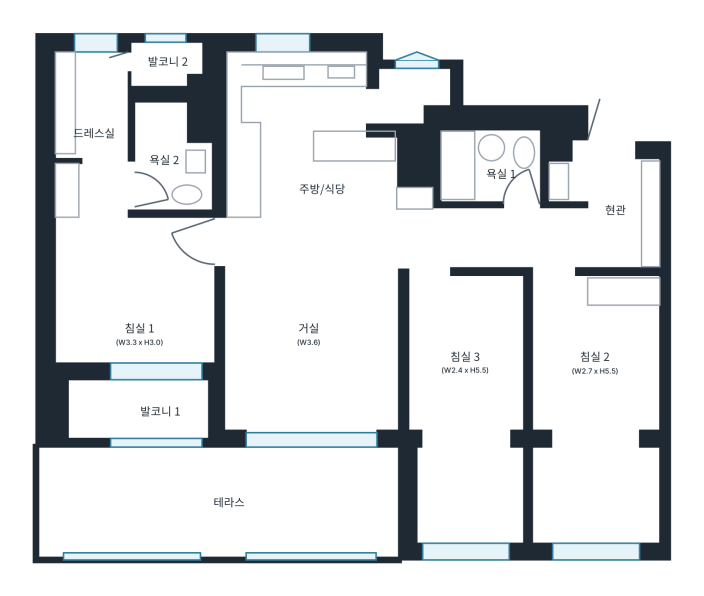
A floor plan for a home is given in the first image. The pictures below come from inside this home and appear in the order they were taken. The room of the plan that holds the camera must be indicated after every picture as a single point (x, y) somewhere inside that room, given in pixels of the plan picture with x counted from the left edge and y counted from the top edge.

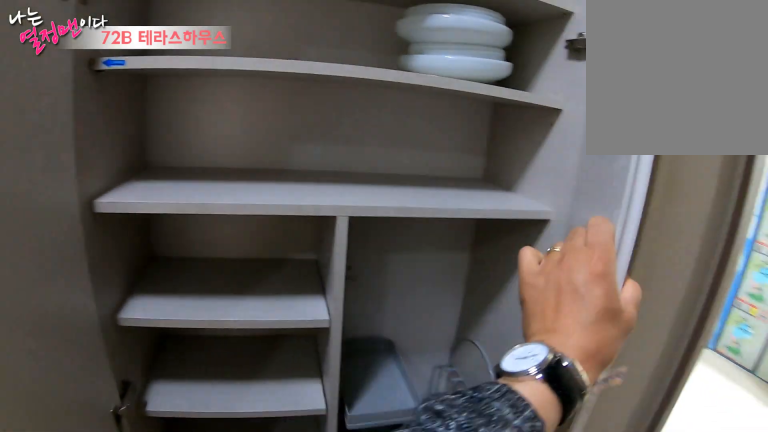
(619, 209)
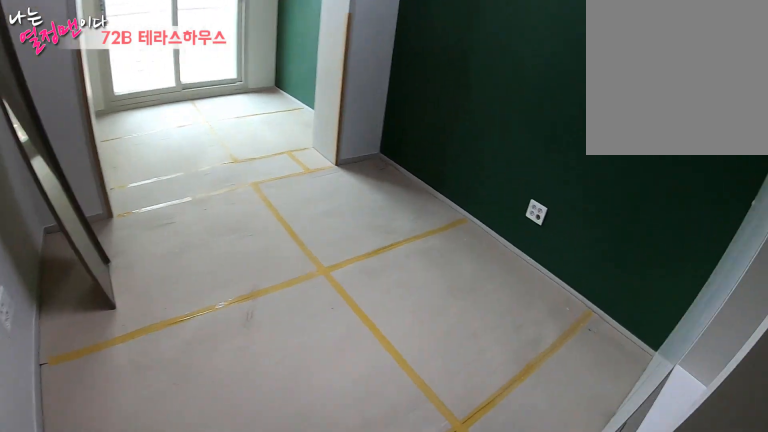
(596, 374)
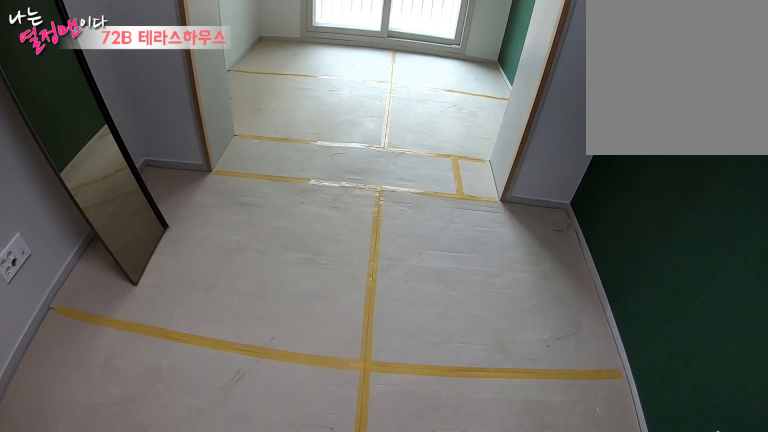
(596, 374)
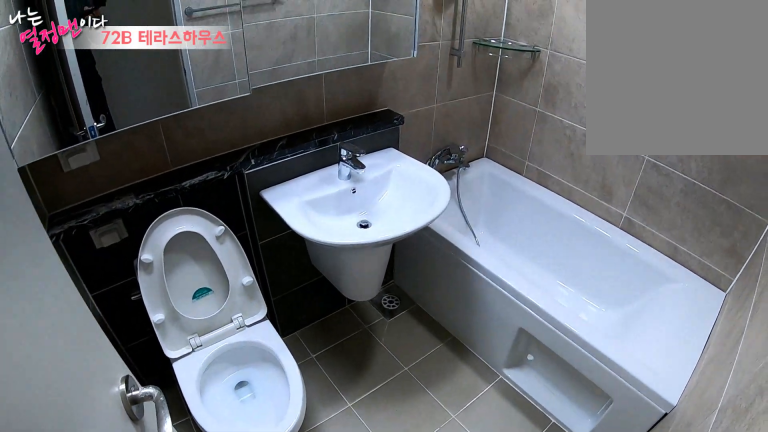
(495, 168)
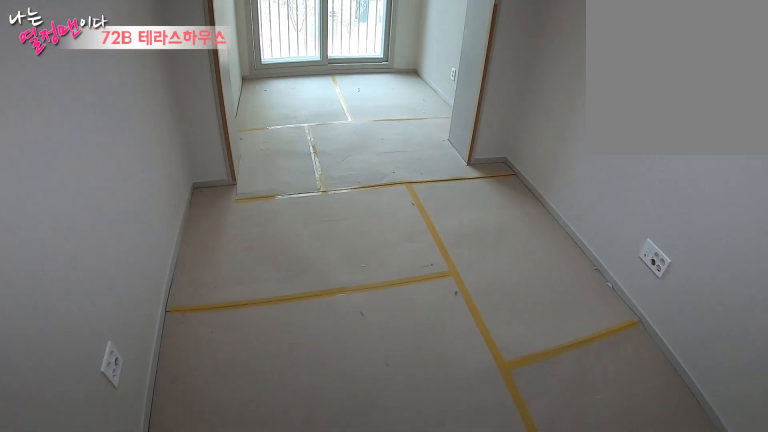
(467, 369)
